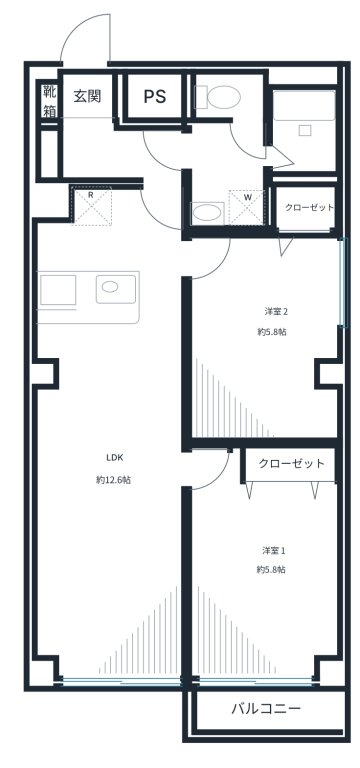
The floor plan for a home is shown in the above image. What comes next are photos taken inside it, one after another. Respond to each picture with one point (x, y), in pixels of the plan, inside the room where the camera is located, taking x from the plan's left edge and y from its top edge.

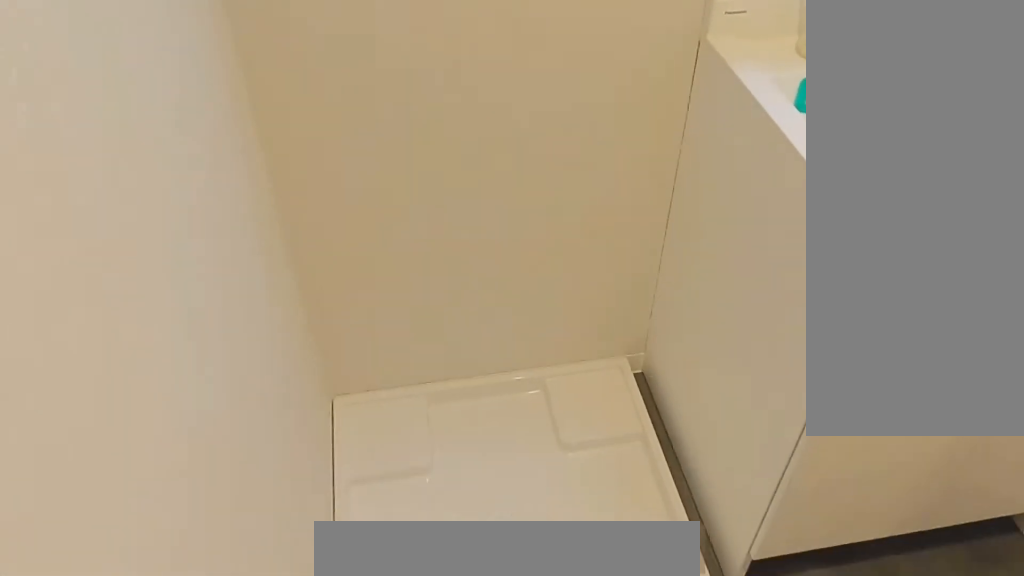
(255, 165)
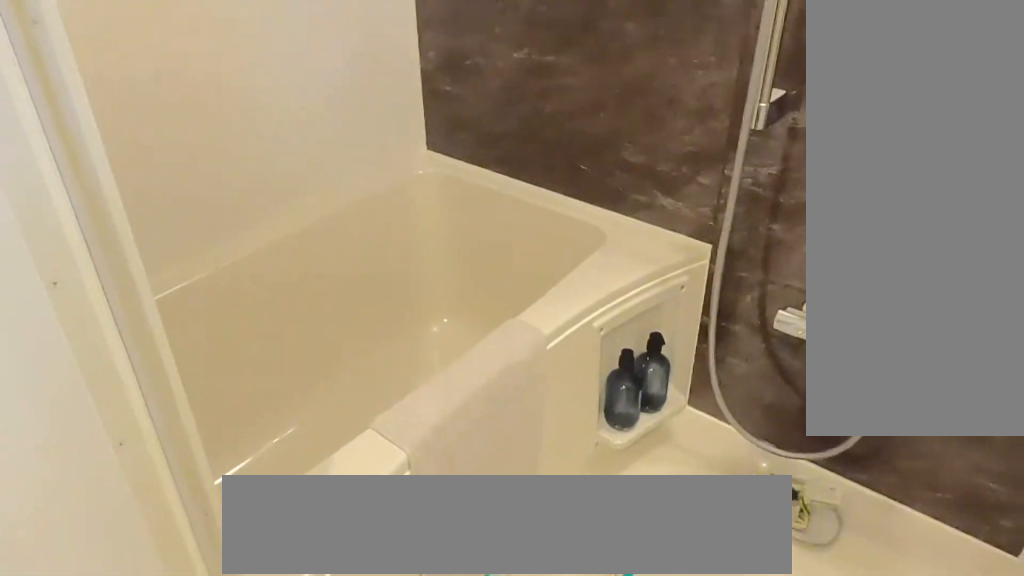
(256, 165)
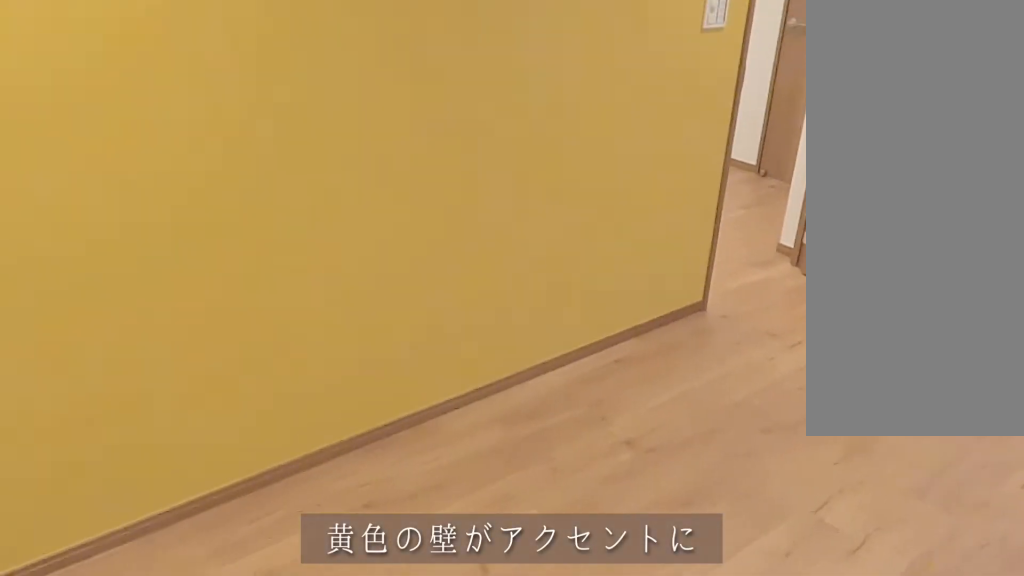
(278, 332)
